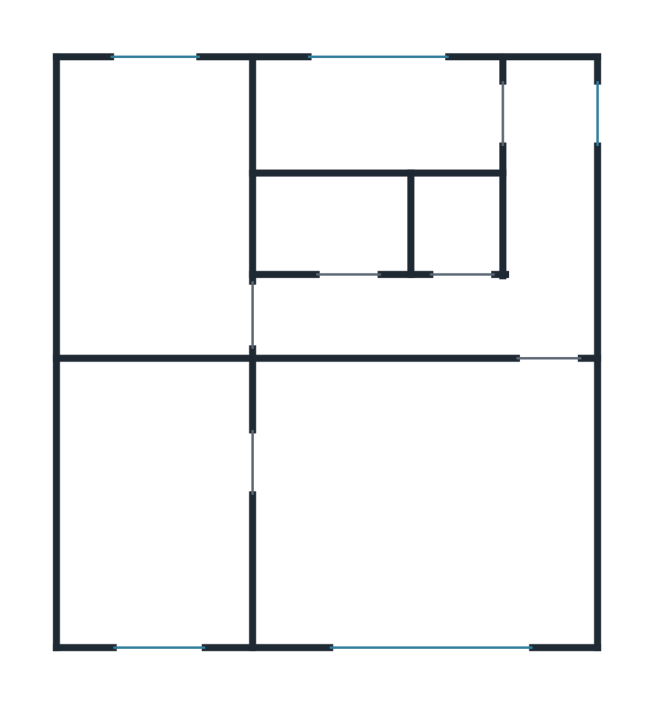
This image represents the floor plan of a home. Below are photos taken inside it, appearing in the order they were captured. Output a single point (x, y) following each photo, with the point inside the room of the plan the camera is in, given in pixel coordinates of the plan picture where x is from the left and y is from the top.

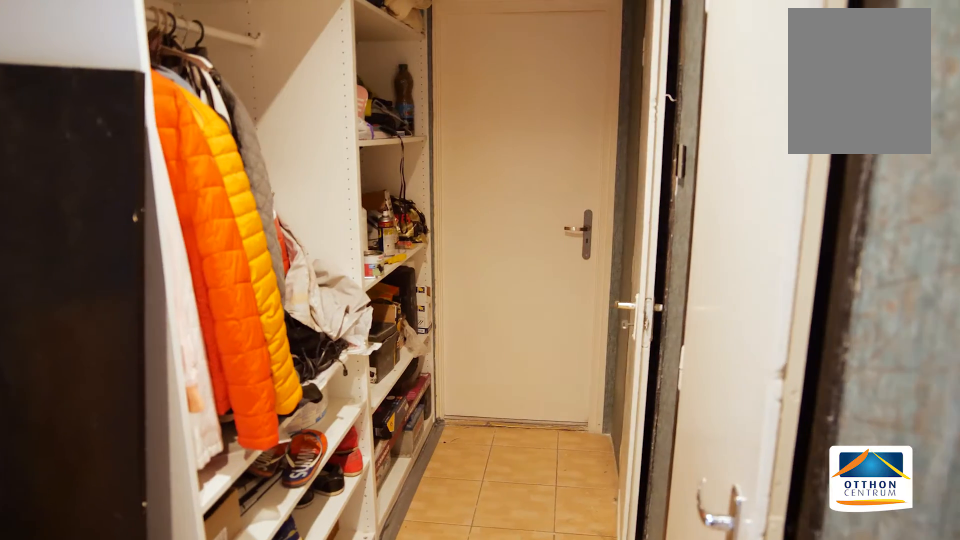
(320, 321)
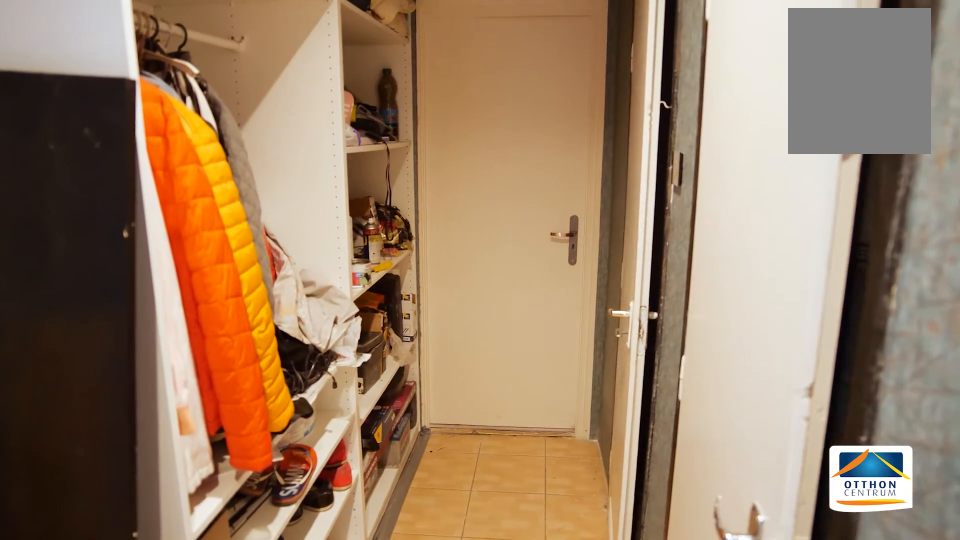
(302, 321)
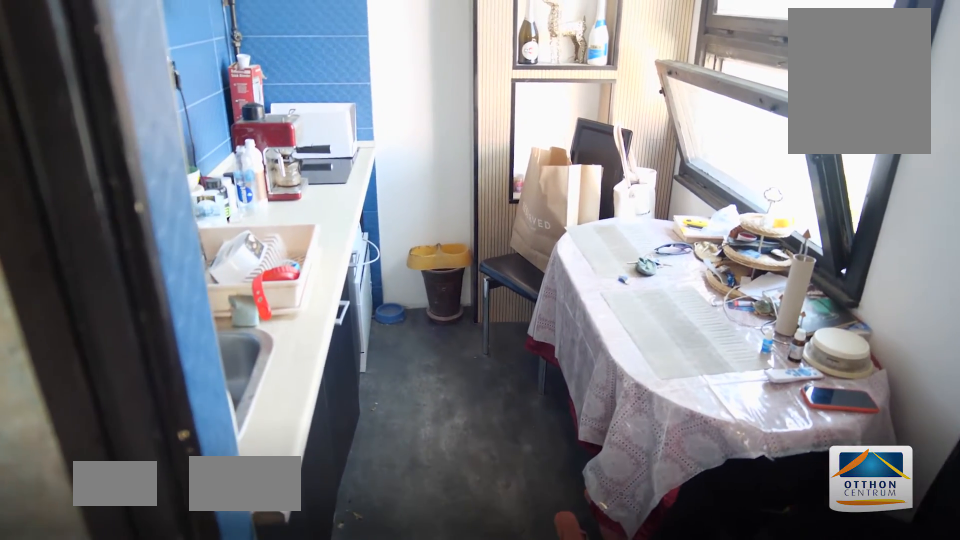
(383, 121)
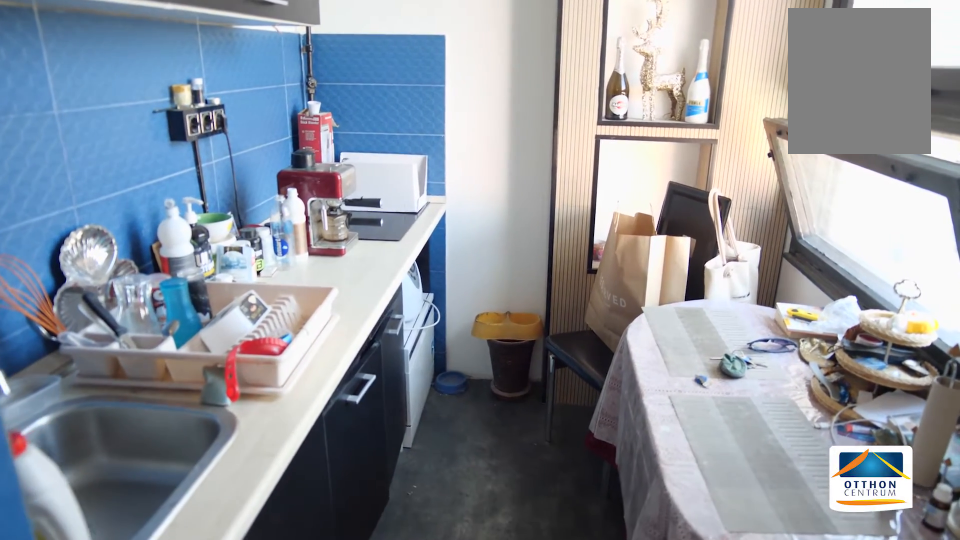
(382, 121)
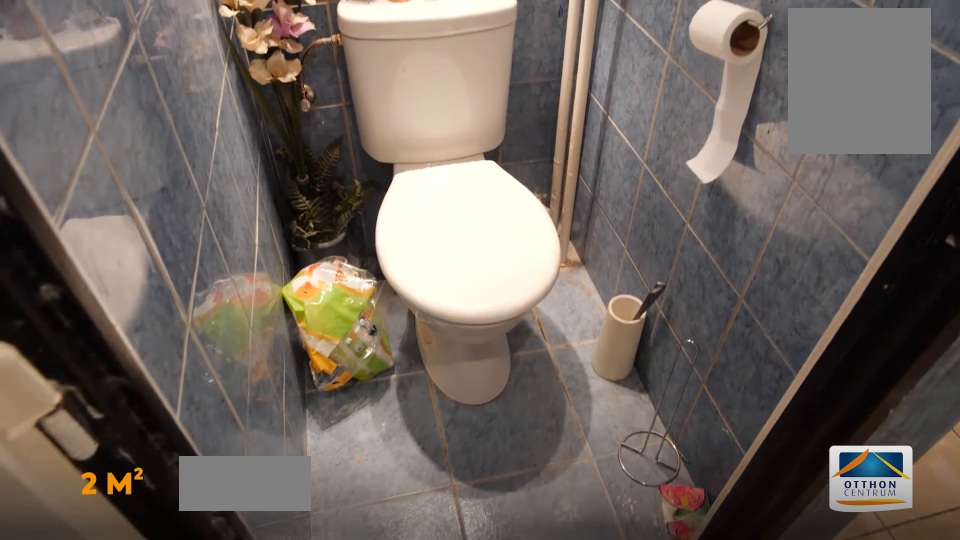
(455, 224)
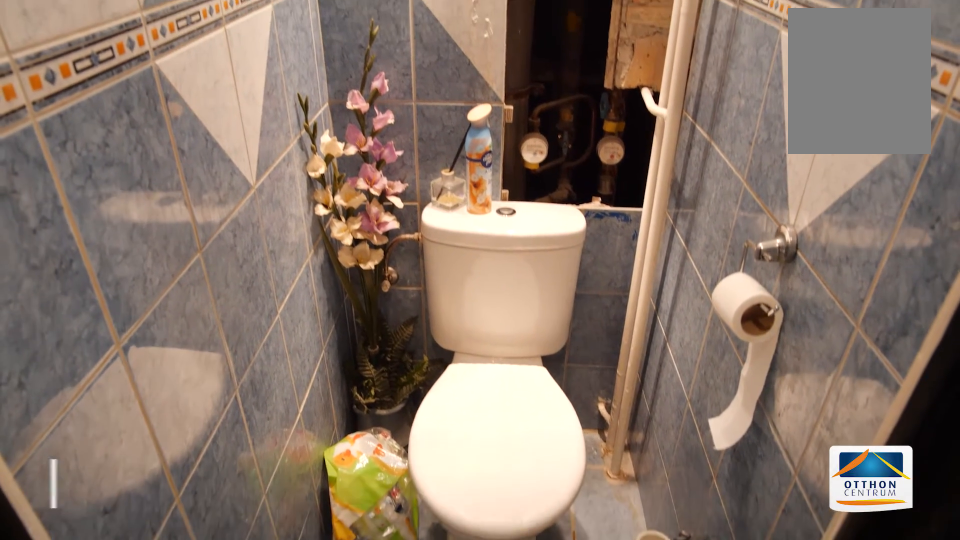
(454, 224)
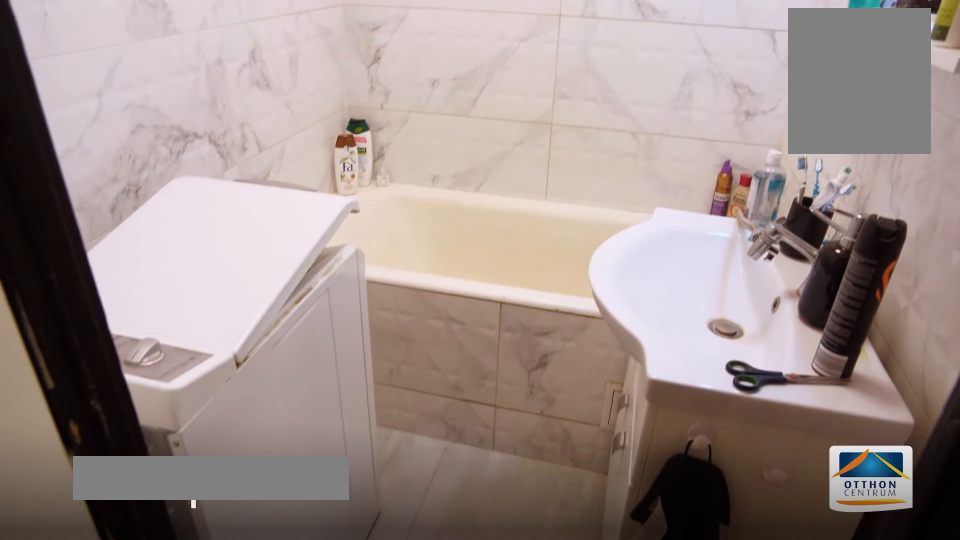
(330, 224)
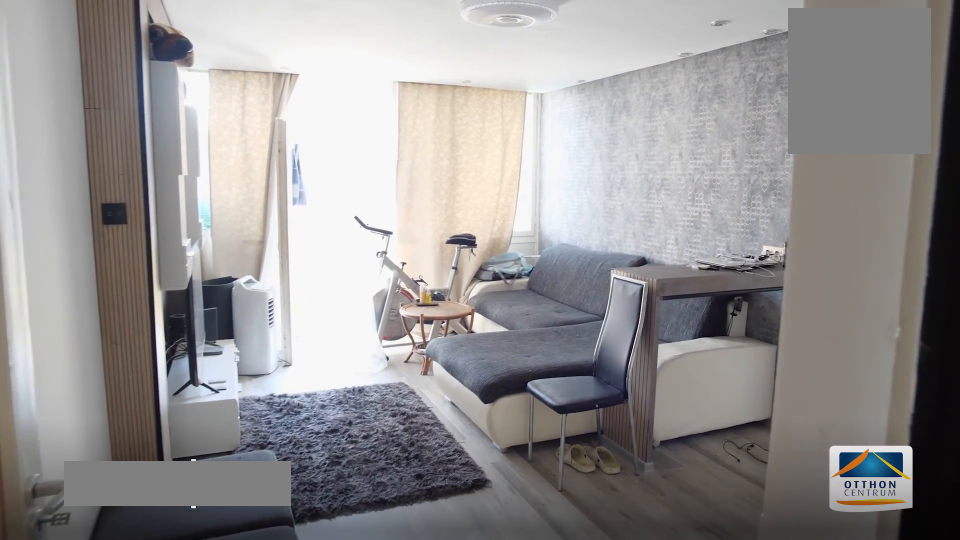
(421, 508)
